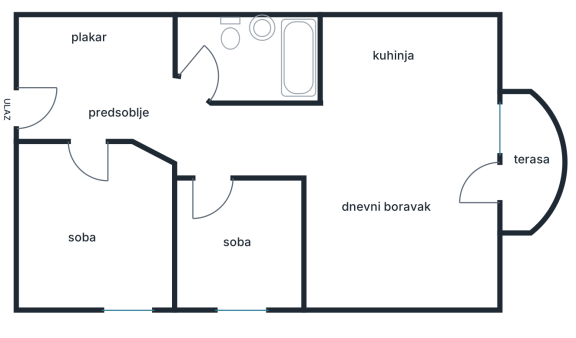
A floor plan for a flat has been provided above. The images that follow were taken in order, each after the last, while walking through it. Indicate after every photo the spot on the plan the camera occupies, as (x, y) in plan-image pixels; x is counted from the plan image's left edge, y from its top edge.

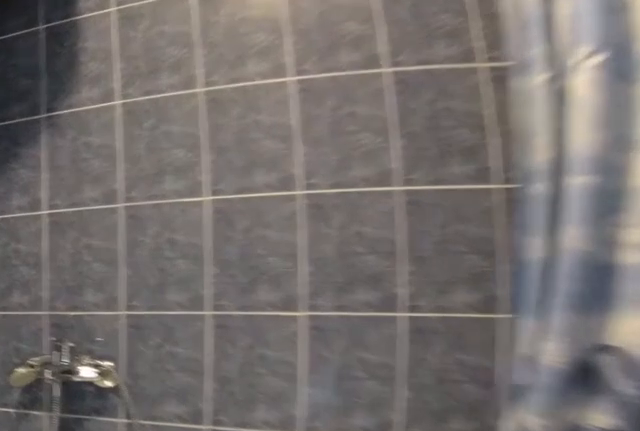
(226, 73)
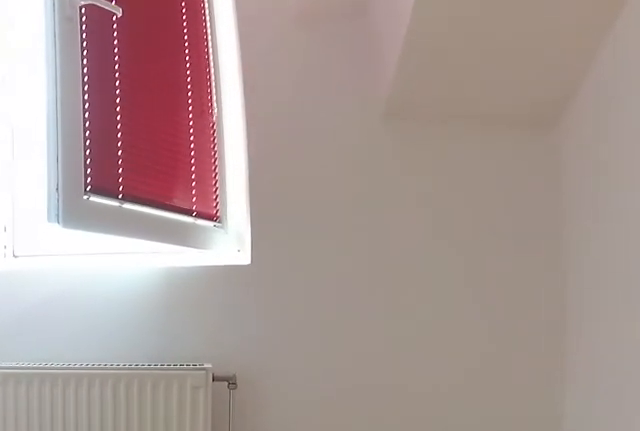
(209, 232)
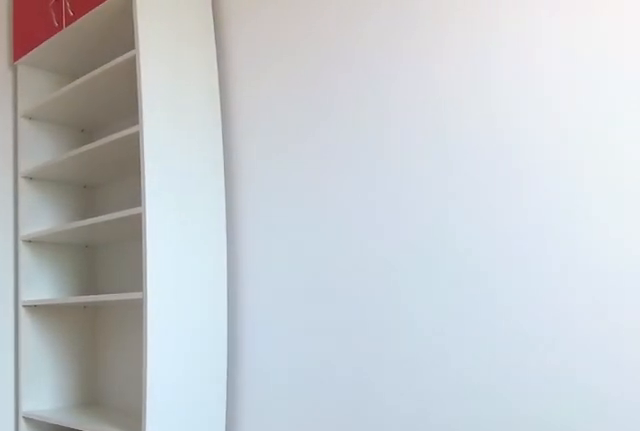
(201, 274)
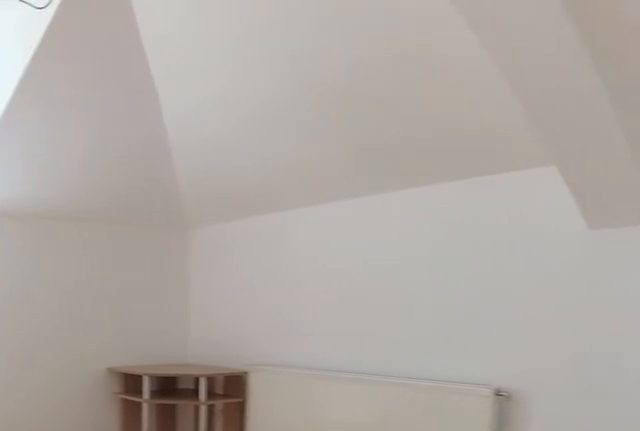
(303, 160)
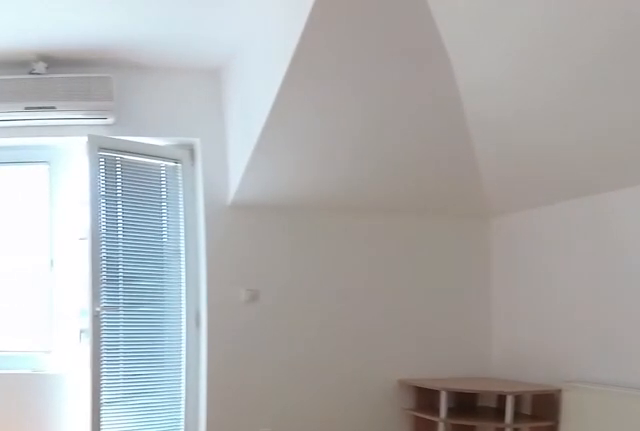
(303, 165)
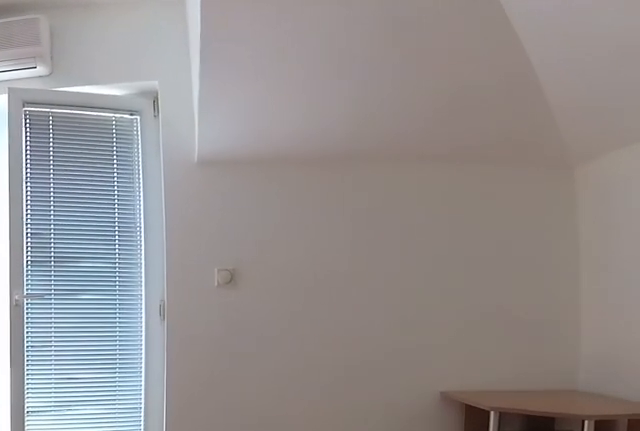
(366, 204)
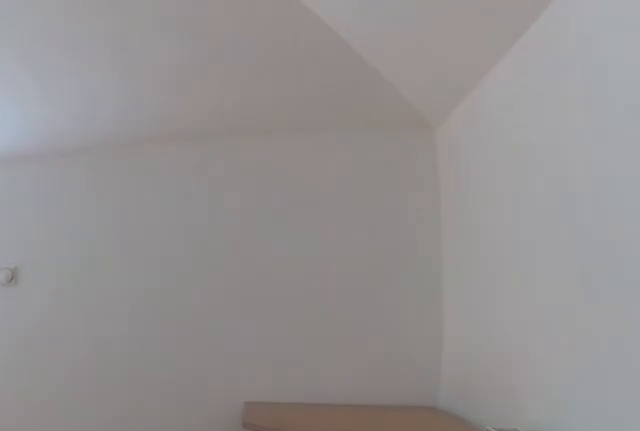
(378, 252)
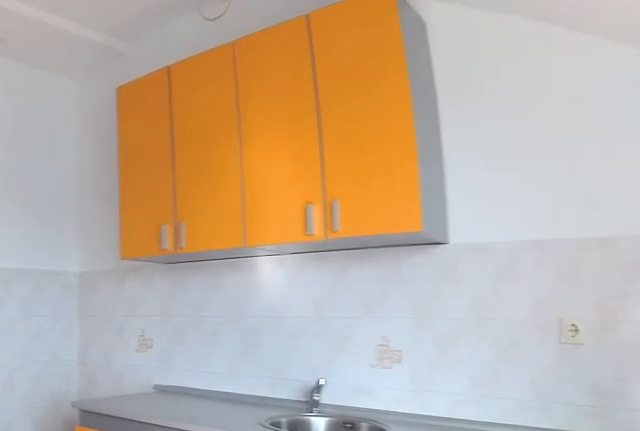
(462, 134)
